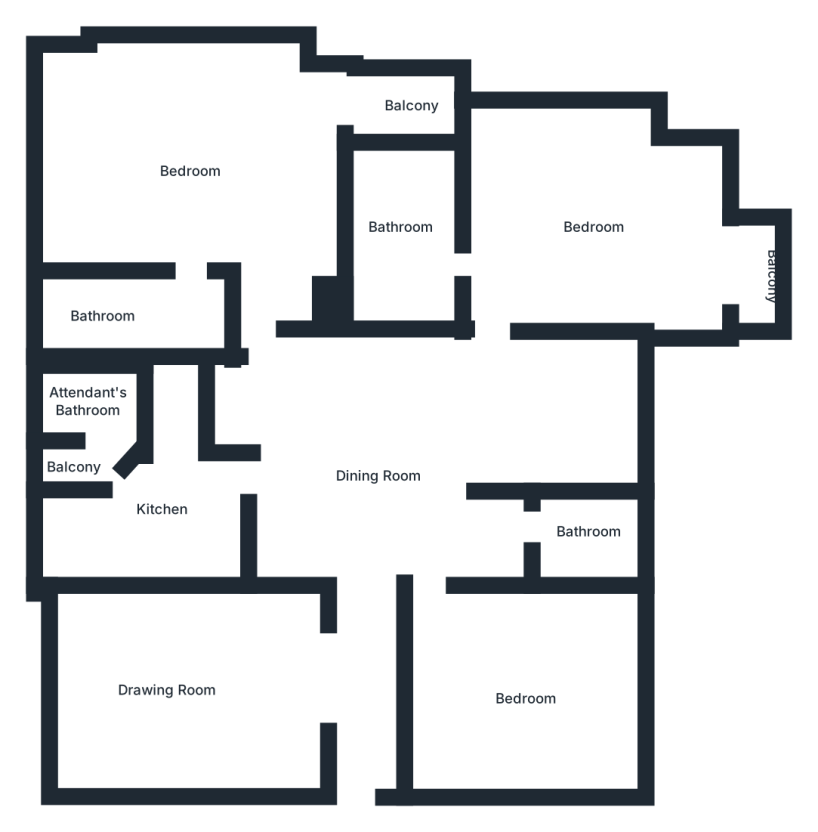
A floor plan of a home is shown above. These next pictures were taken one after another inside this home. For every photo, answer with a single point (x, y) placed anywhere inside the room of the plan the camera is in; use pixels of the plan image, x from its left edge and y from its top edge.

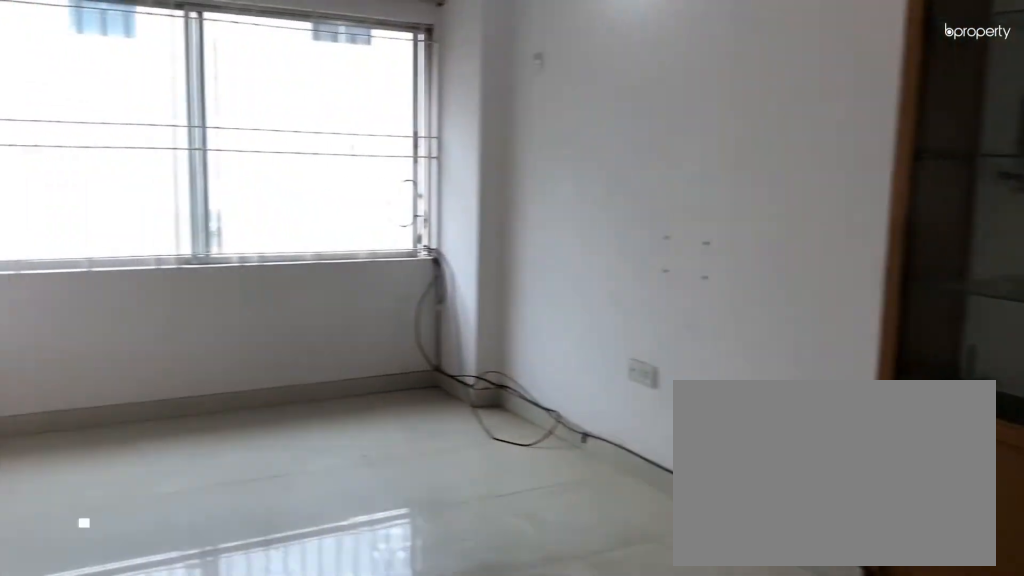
(189, 684)
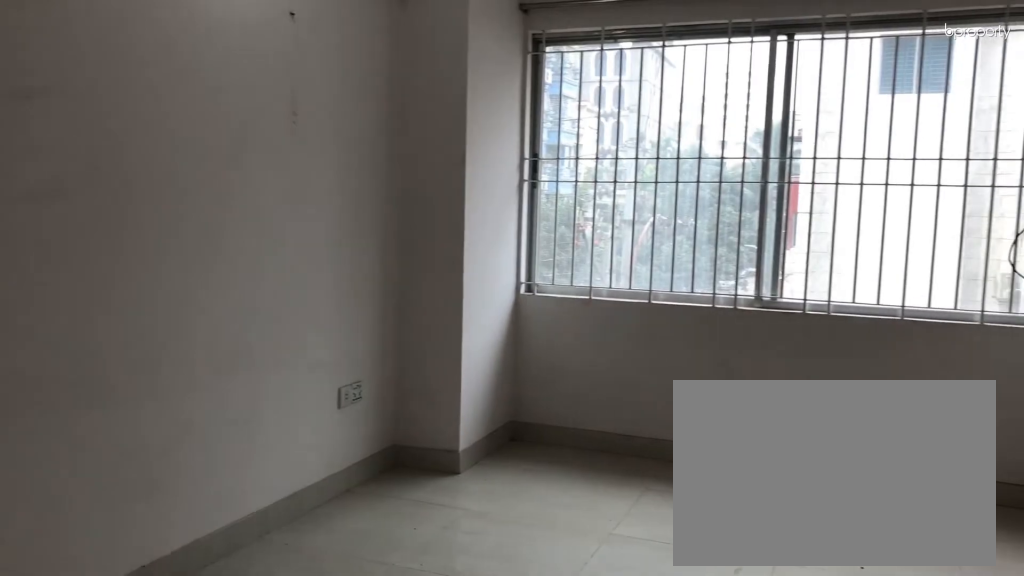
(187, 686)
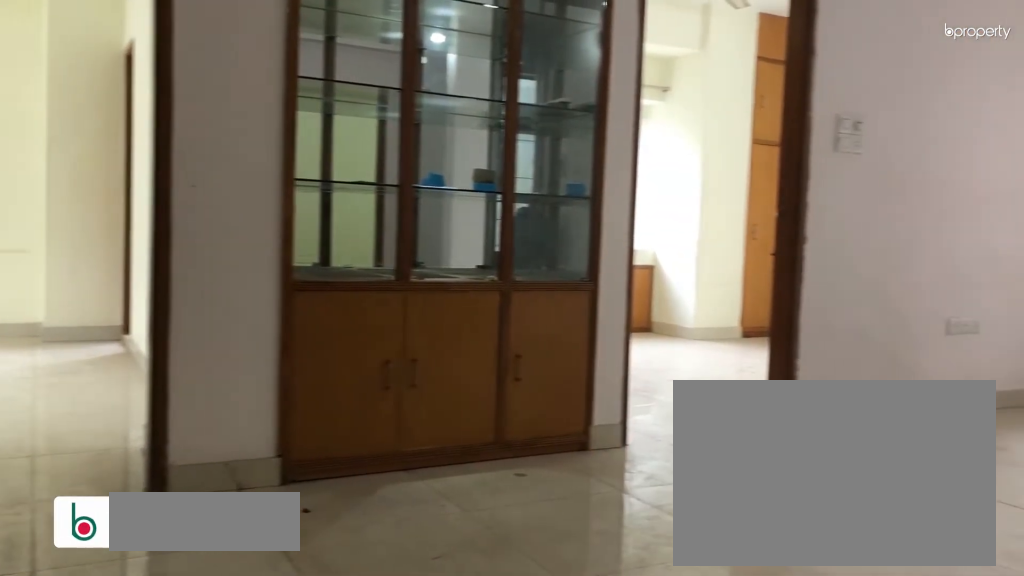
(377, 474)
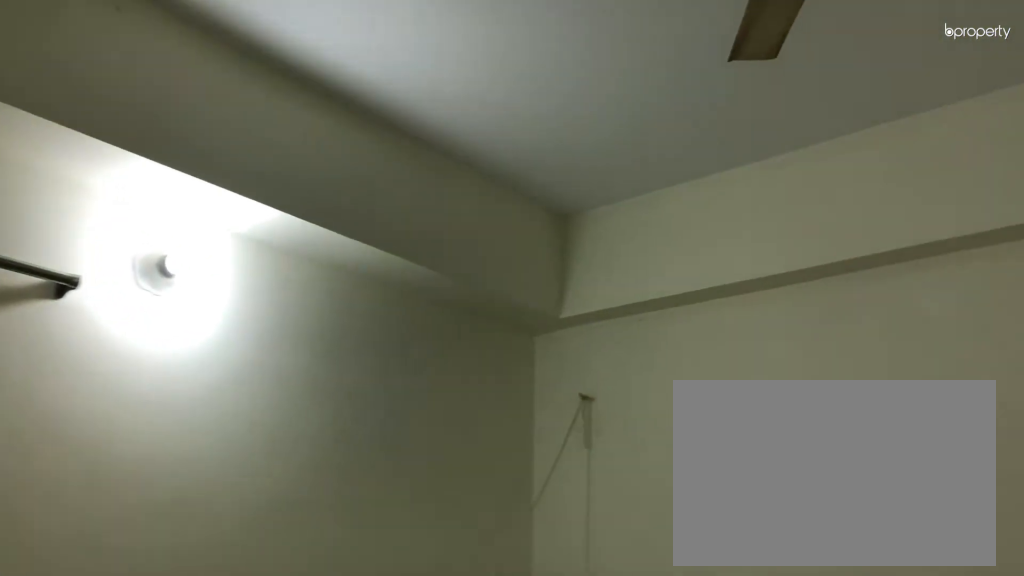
(524, 692)
